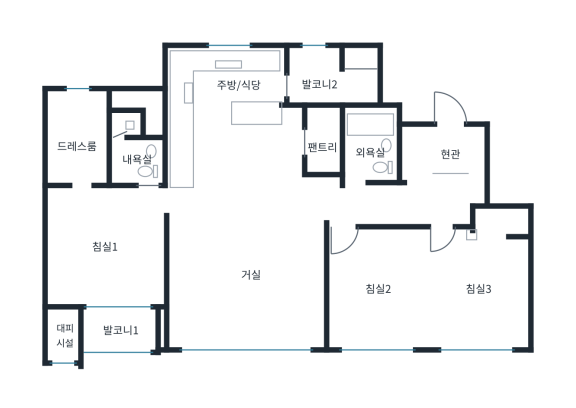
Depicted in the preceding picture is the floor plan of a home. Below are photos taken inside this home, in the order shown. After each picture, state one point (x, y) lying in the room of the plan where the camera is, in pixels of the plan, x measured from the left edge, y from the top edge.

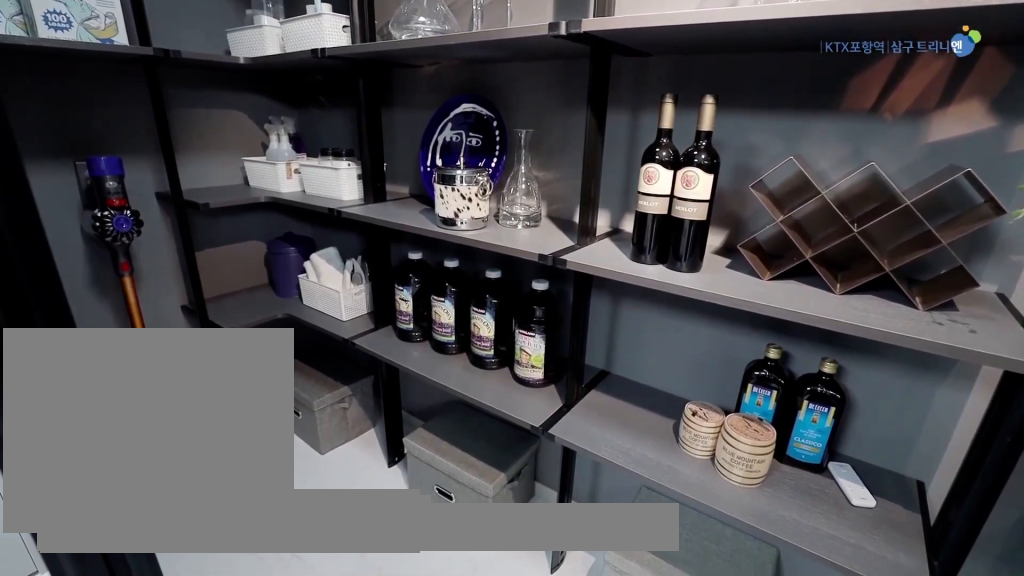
(323, 145)
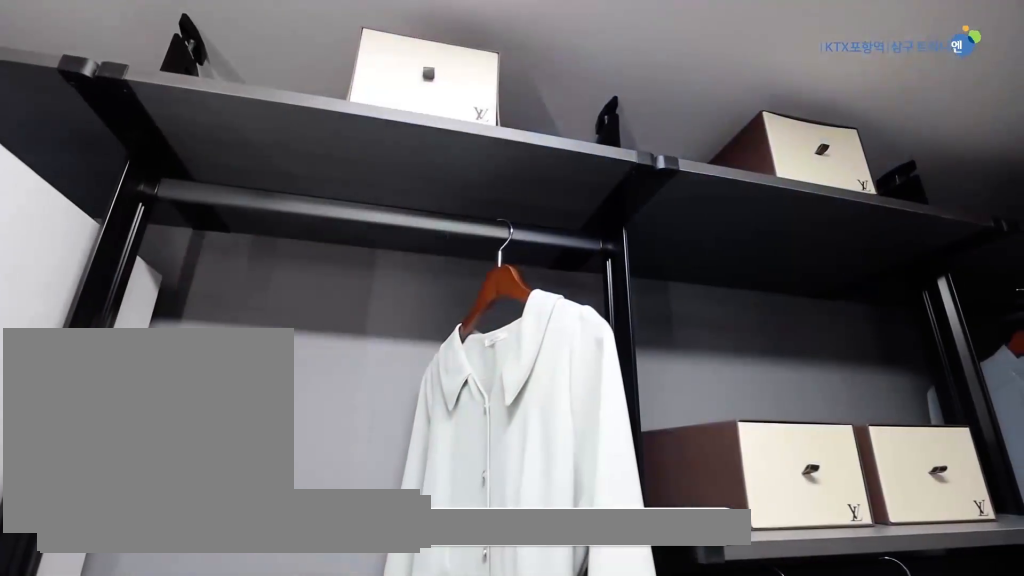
(75, 139)
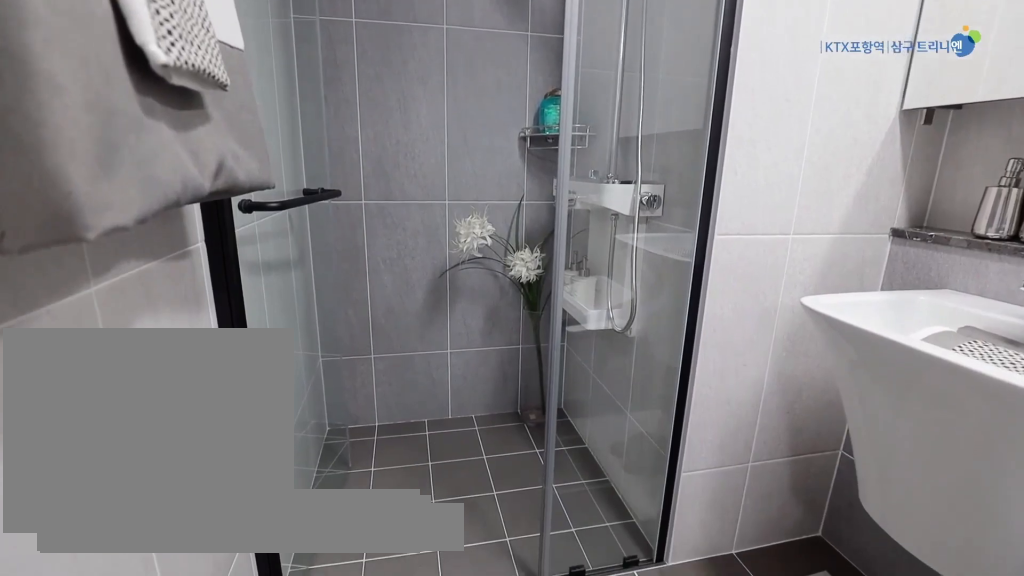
(132, 149)
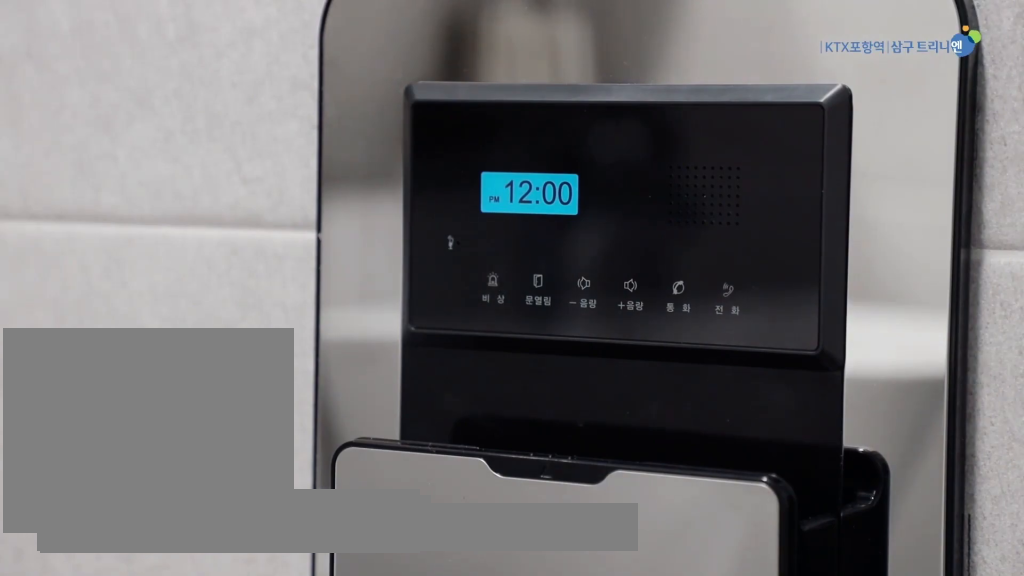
(132, 148)
